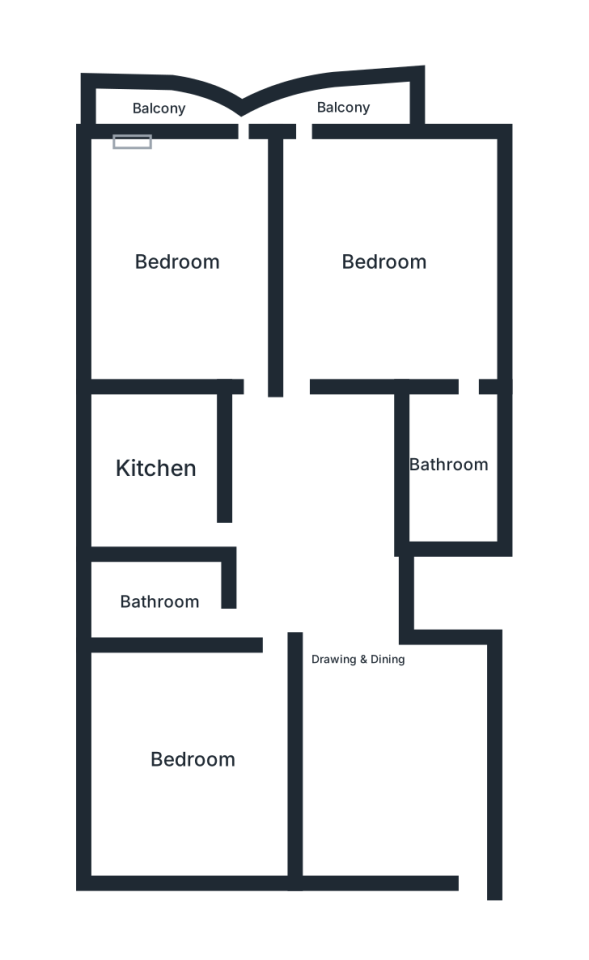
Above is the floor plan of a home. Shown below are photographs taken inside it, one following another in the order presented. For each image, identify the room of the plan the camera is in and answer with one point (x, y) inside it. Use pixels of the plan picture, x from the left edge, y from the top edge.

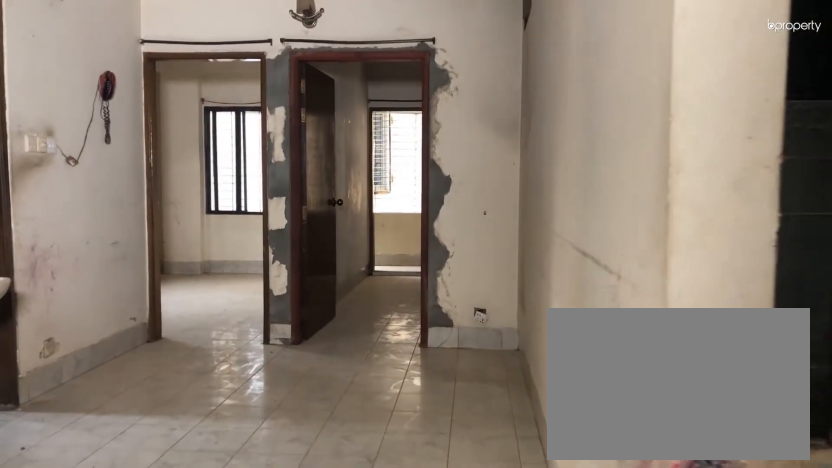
(361, 659)
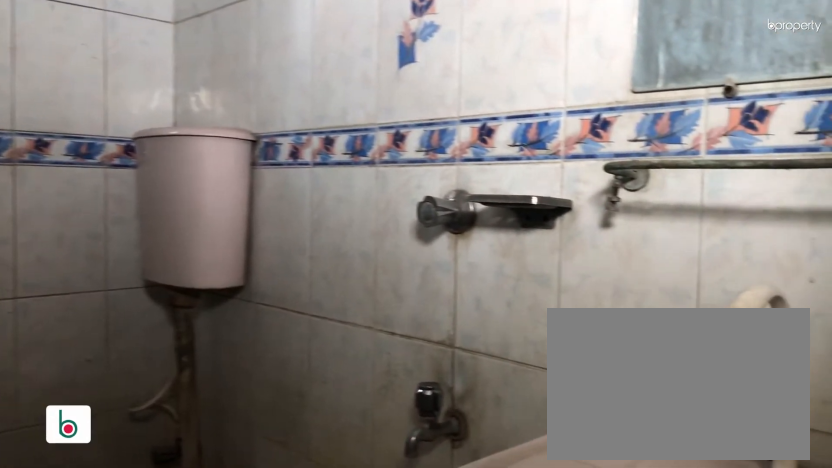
(160, 598)
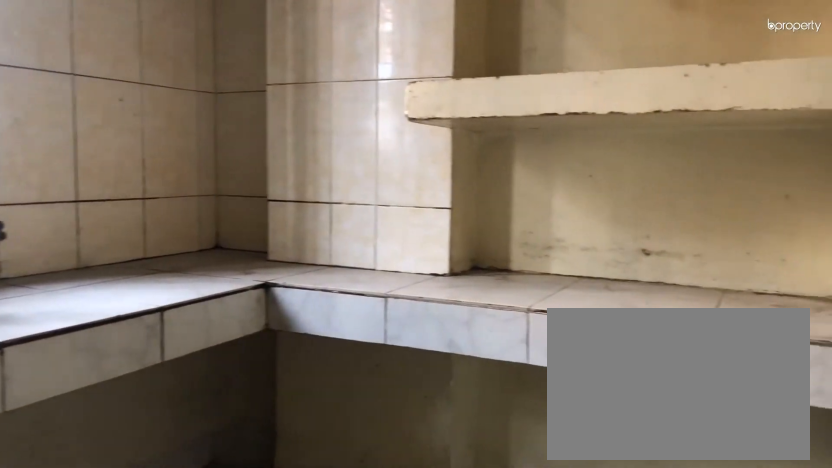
(156, 466)
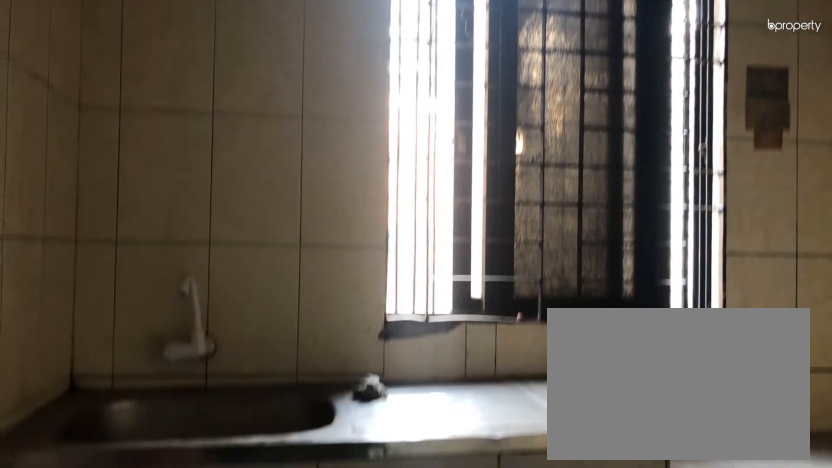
(156, 466)
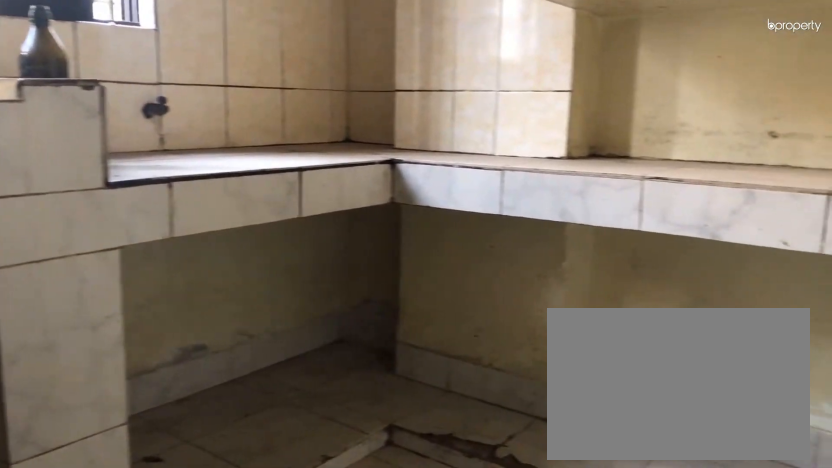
(156, 466)
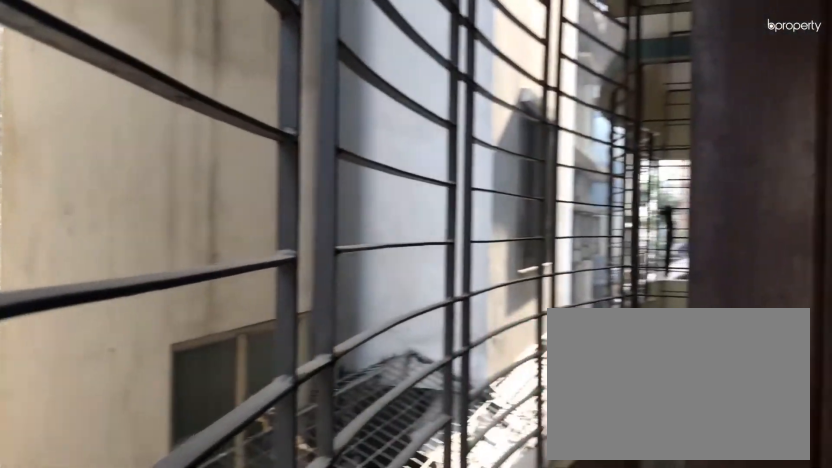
(156, 111)
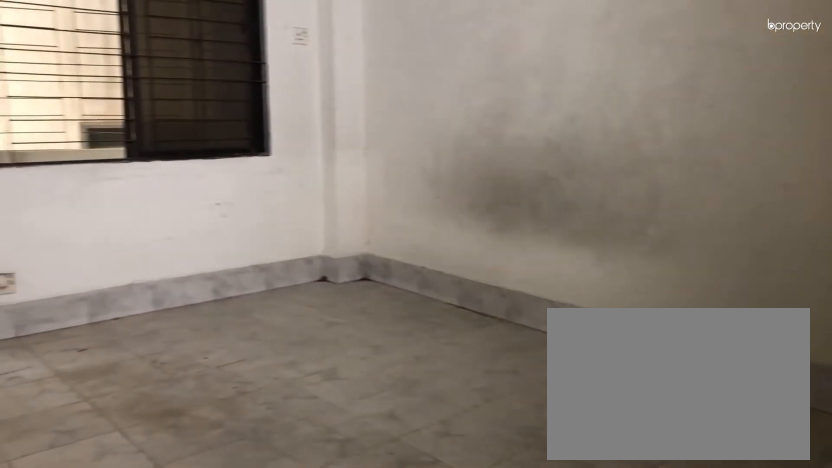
(389, 258)
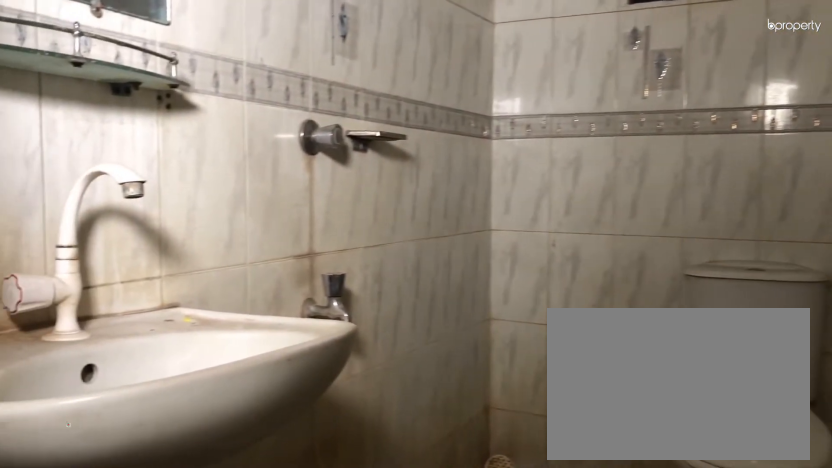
(444, 464)
